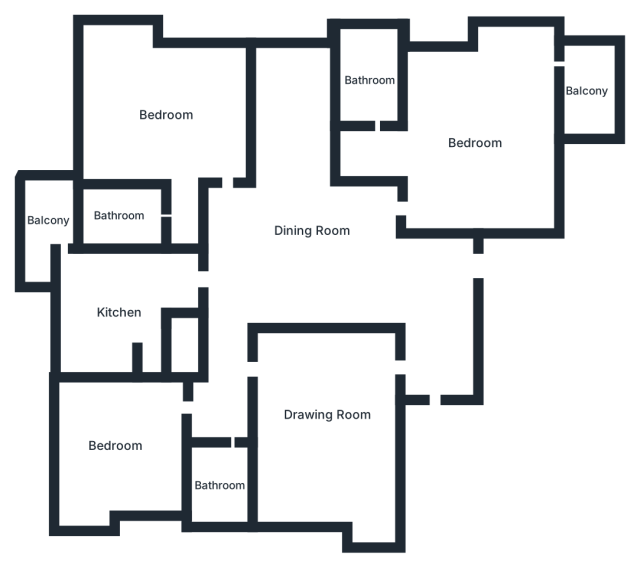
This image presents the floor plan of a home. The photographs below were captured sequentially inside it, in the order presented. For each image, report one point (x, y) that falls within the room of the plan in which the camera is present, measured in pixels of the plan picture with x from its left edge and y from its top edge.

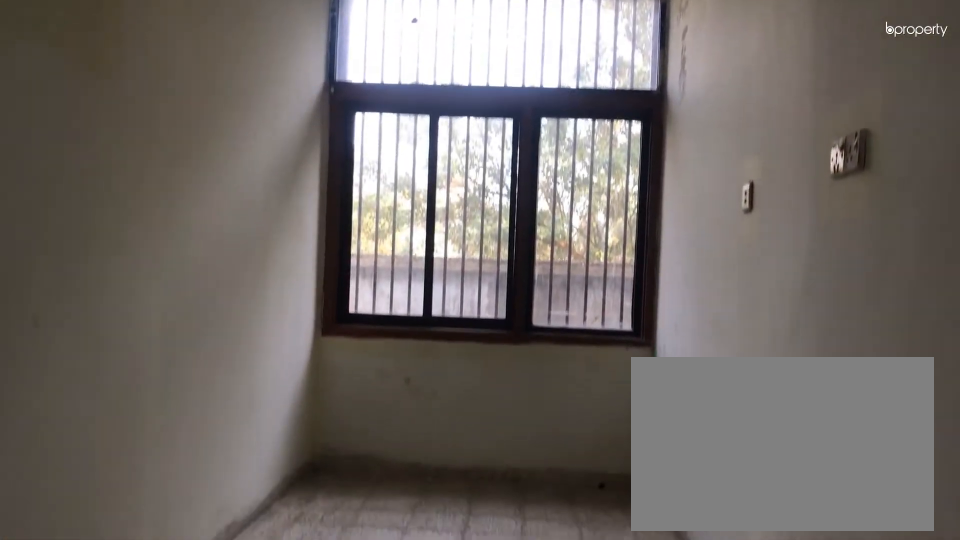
(306, 228)
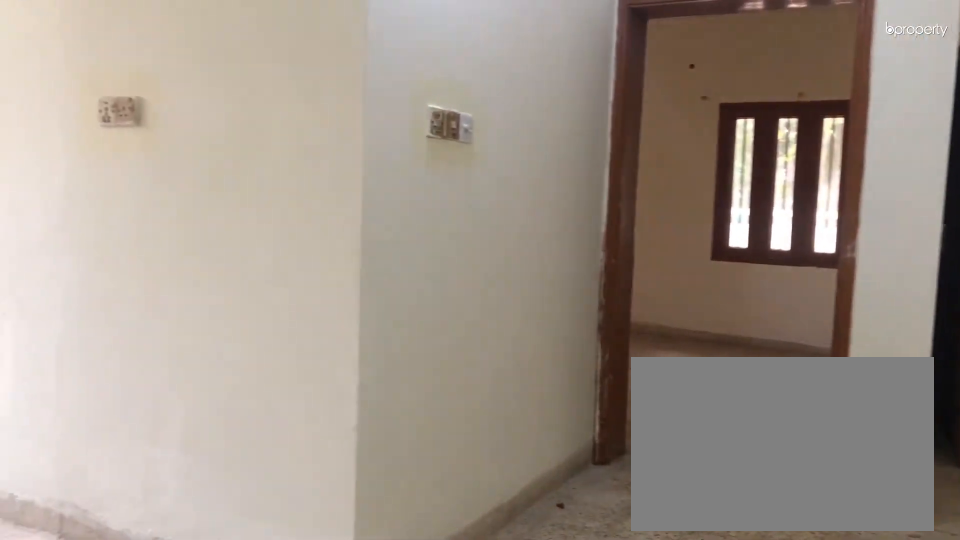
(306, 228)
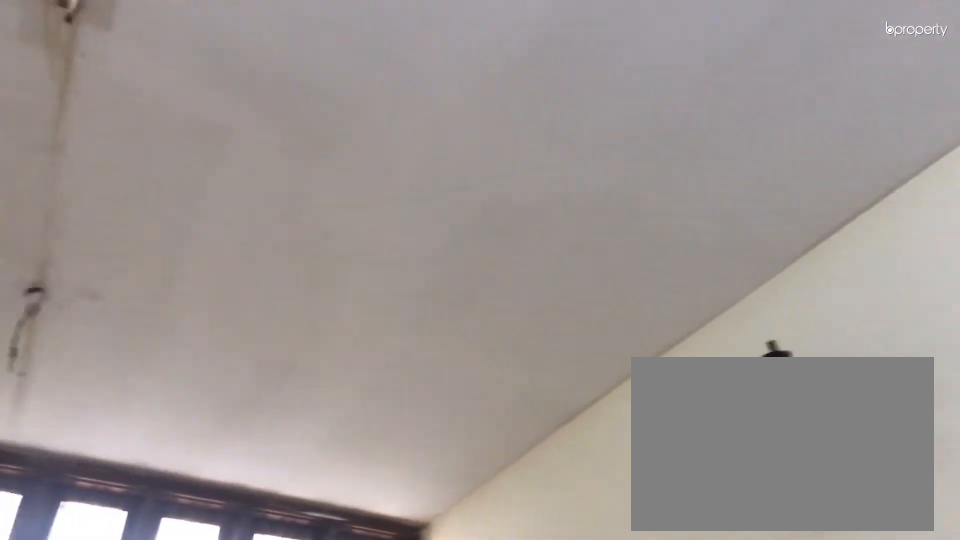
(327, 415)
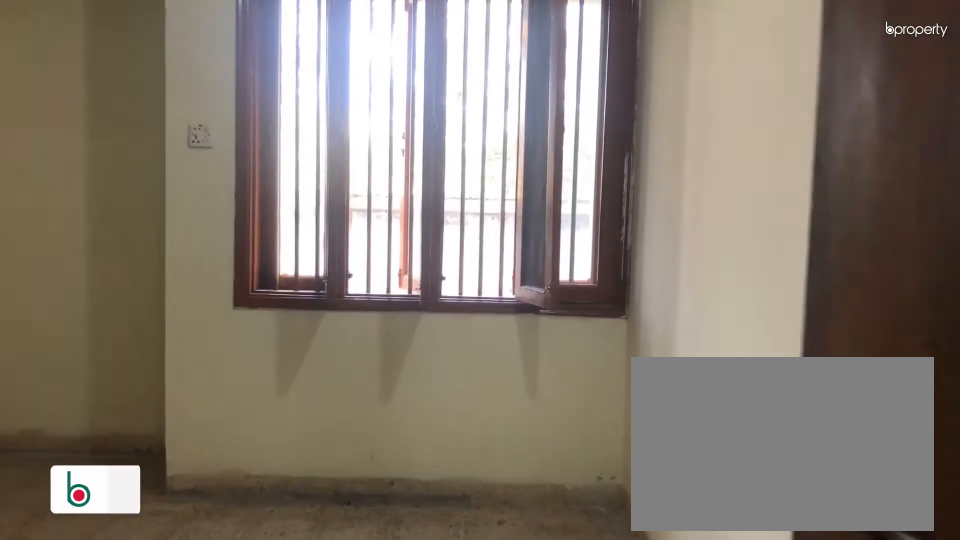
(165, 120)
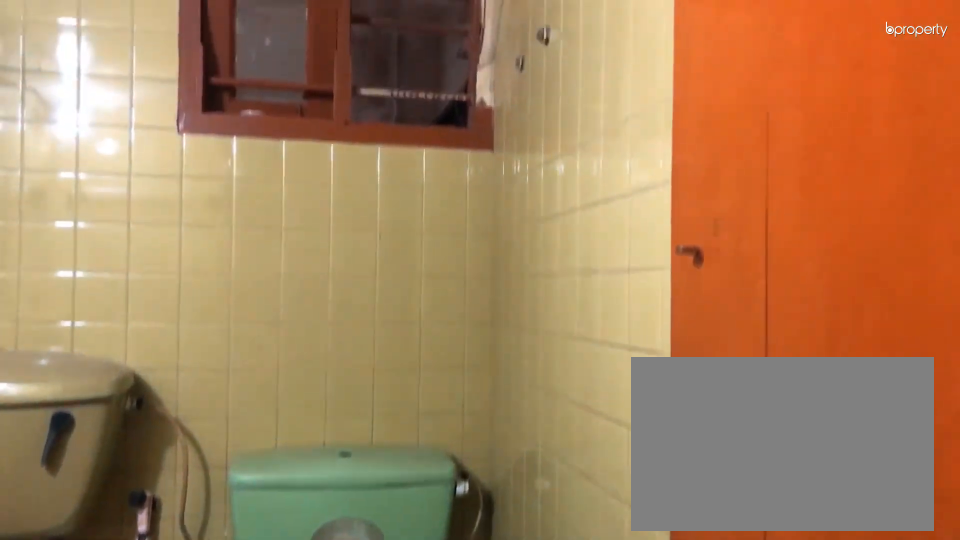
(119, 215)
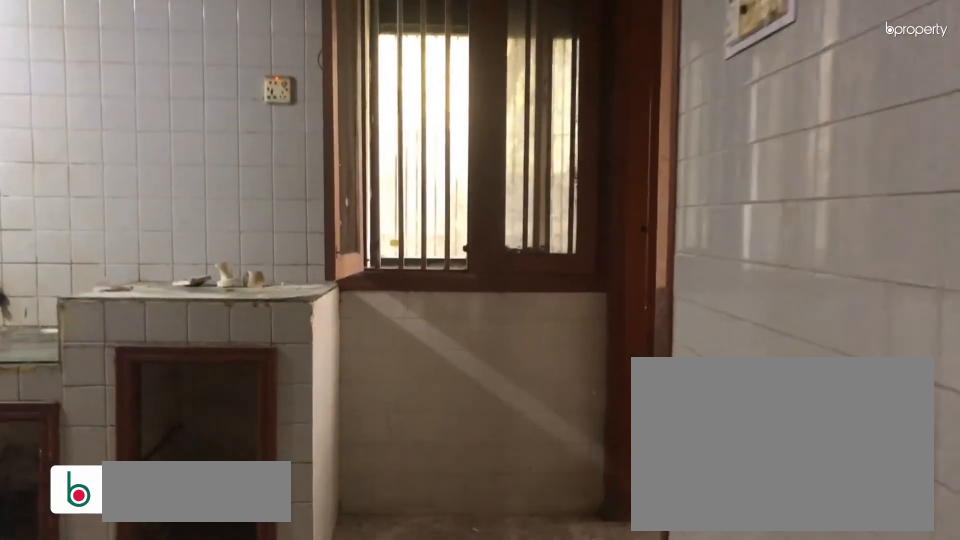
(115, 320)
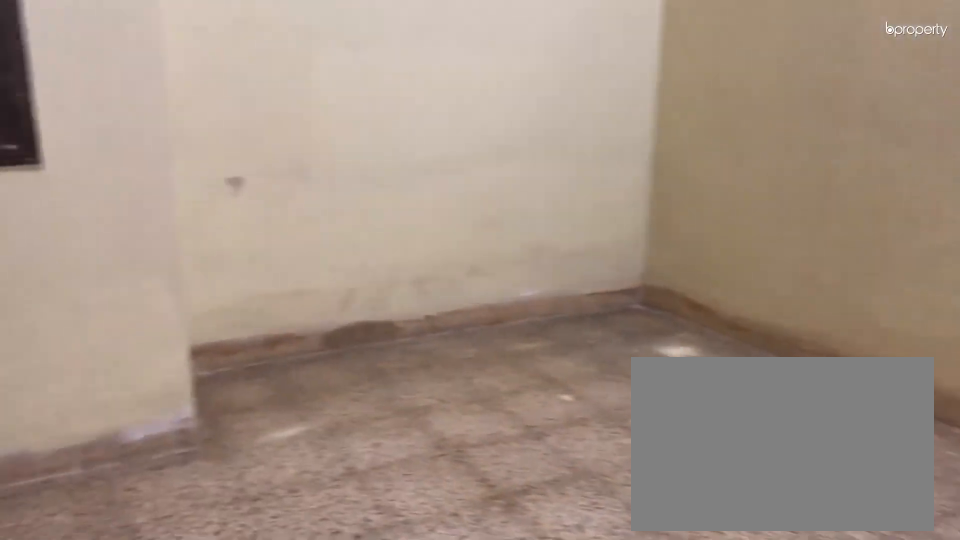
(119, 444)
